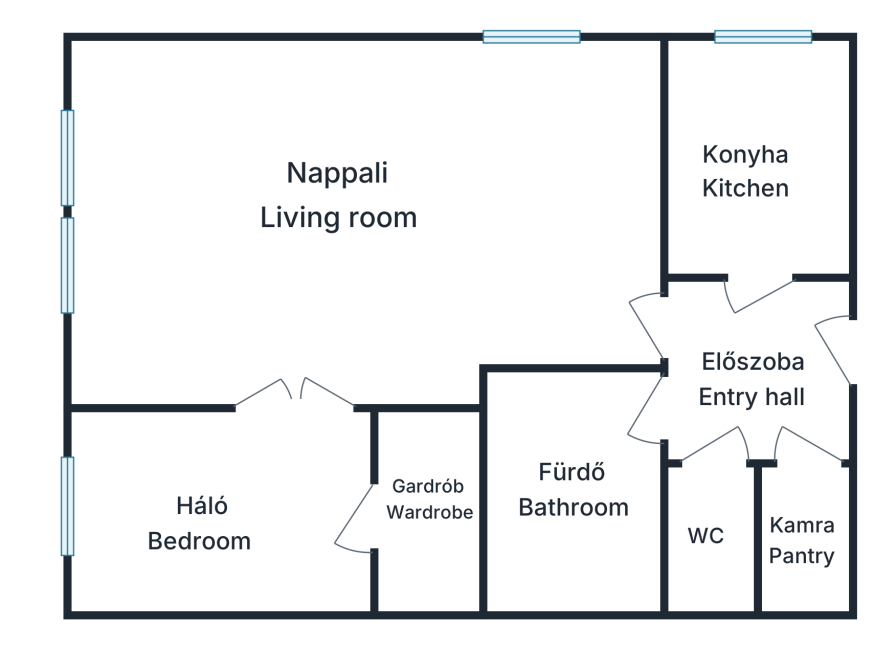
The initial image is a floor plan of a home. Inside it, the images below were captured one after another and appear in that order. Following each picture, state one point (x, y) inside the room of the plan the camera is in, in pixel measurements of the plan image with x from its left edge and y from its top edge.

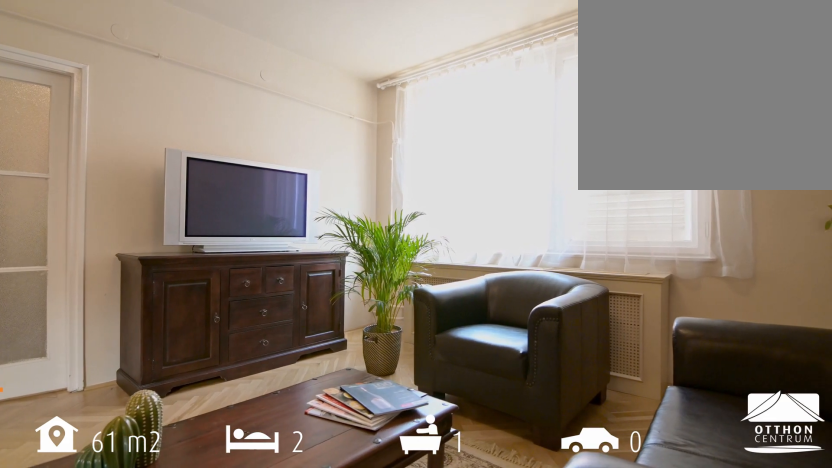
(372, 214)
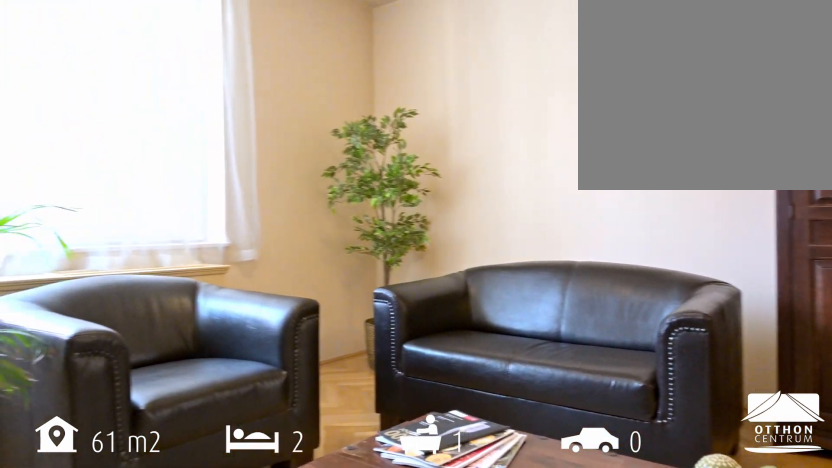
(372, 214)
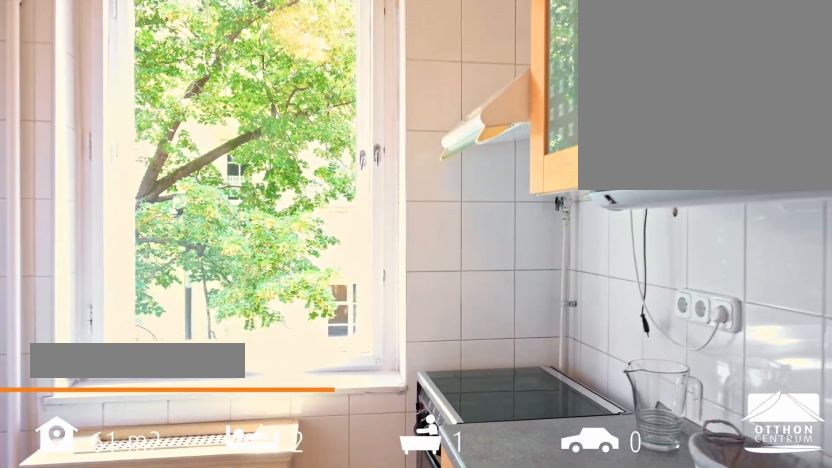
(750, 161)
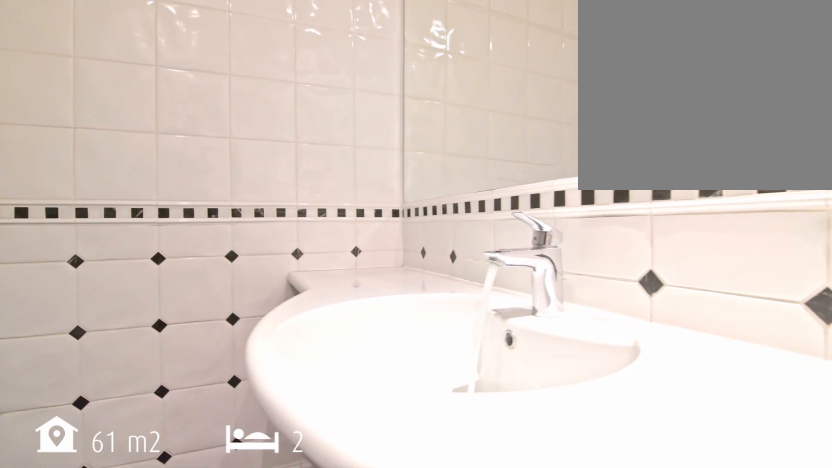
(568, 498)
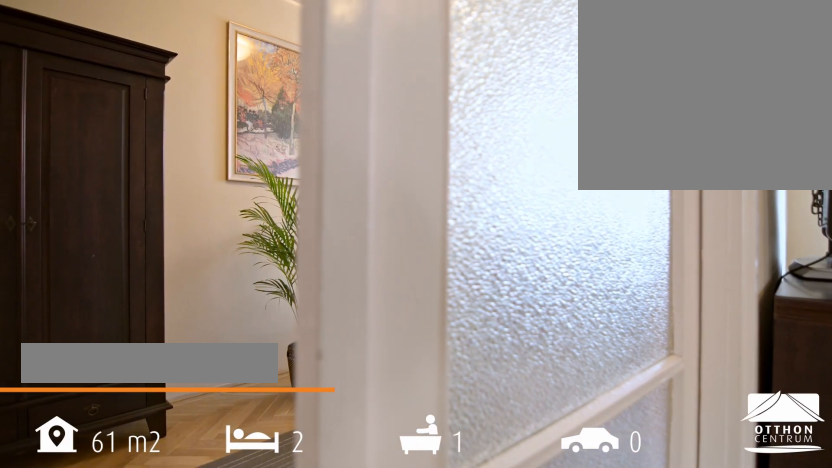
(248, 507)
